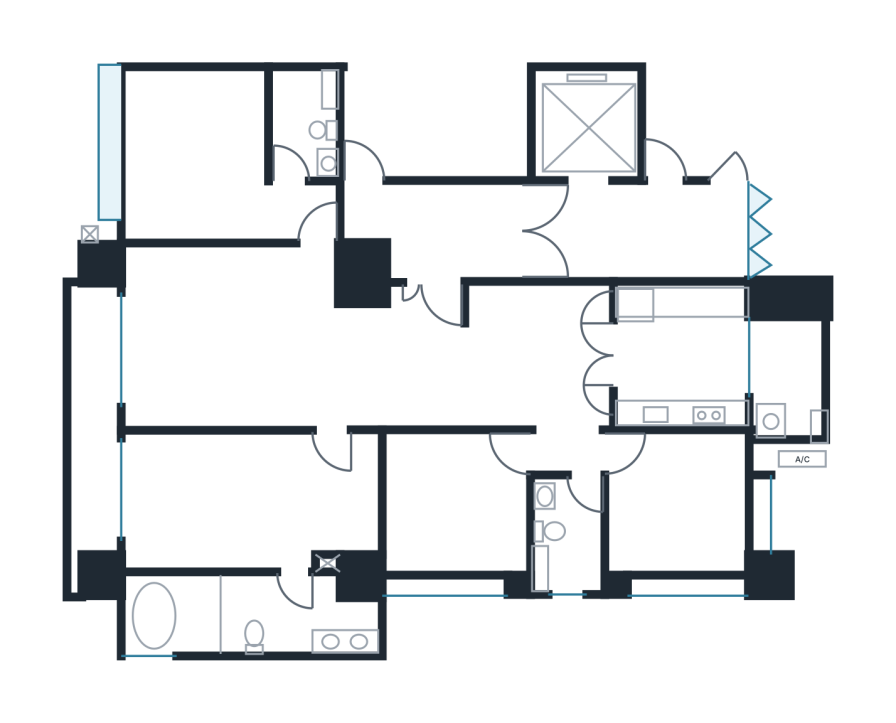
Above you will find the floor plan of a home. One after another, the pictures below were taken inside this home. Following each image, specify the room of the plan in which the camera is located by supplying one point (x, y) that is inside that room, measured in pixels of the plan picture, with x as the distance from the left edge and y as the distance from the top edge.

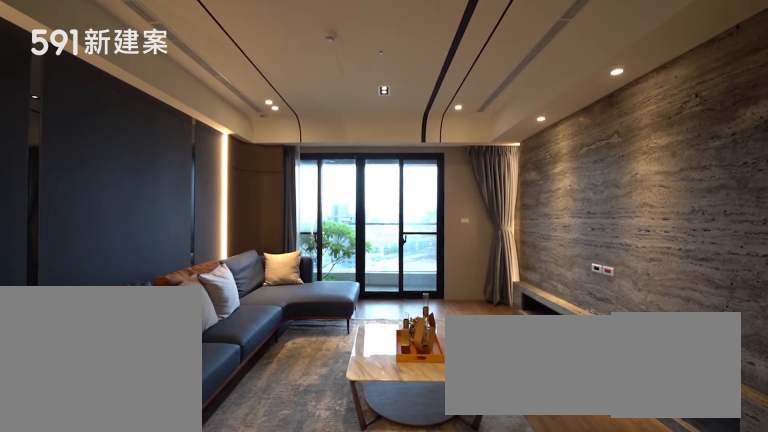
(225, 334)
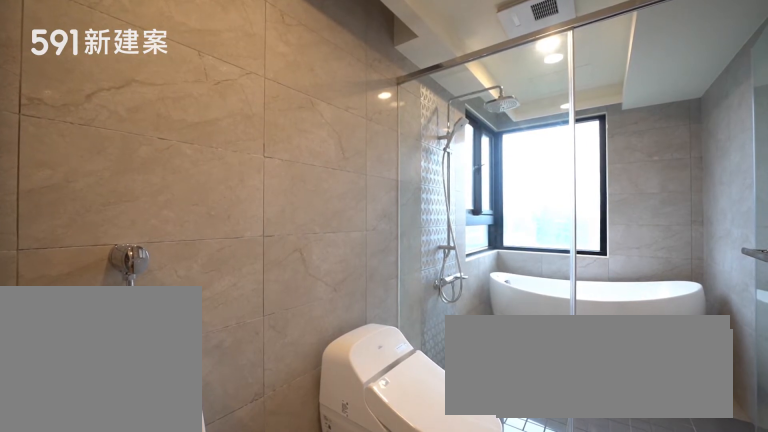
(241, 619)
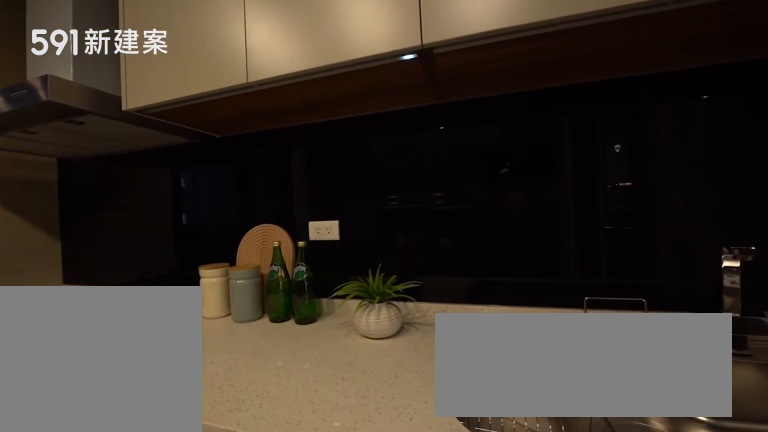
(681, 357)
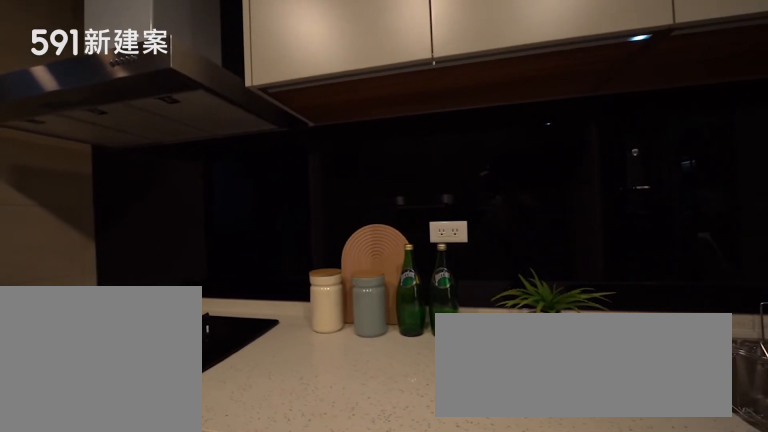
(681, 357)
